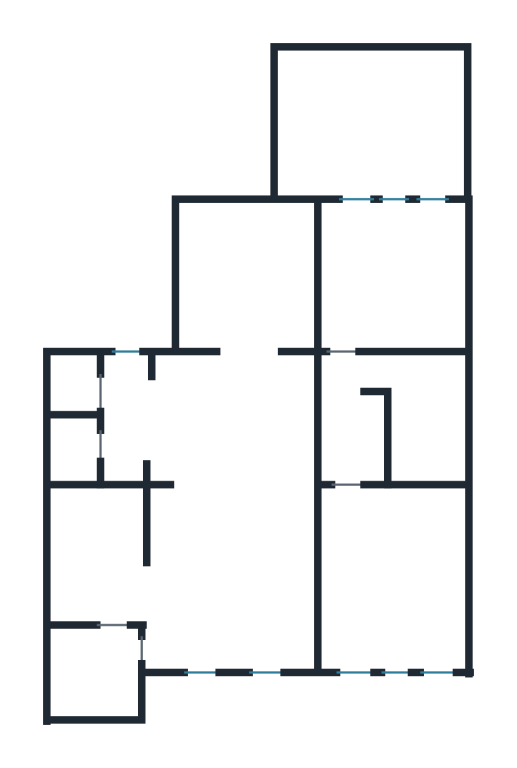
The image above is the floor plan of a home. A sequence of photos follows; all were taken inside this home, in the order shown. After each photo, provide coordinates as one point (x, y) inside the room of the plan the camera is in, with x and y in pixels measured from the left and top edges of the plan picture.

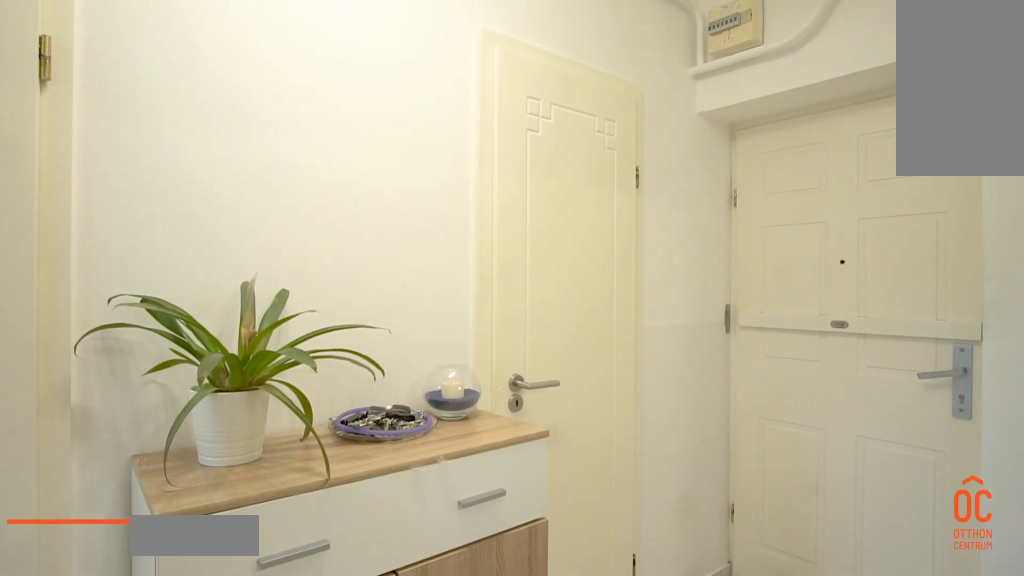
(129, 418)
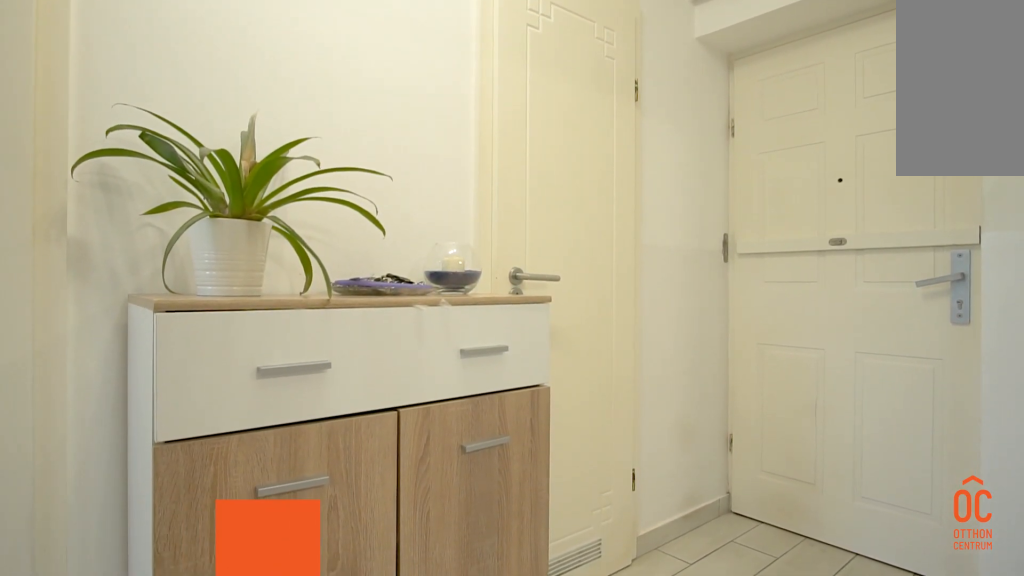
(128, 419)
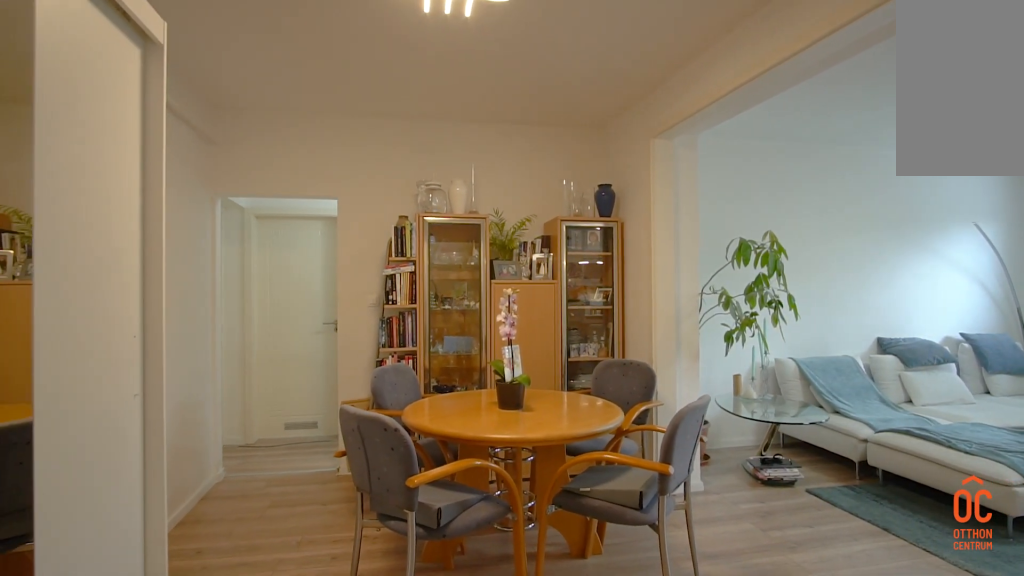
(254, 516)
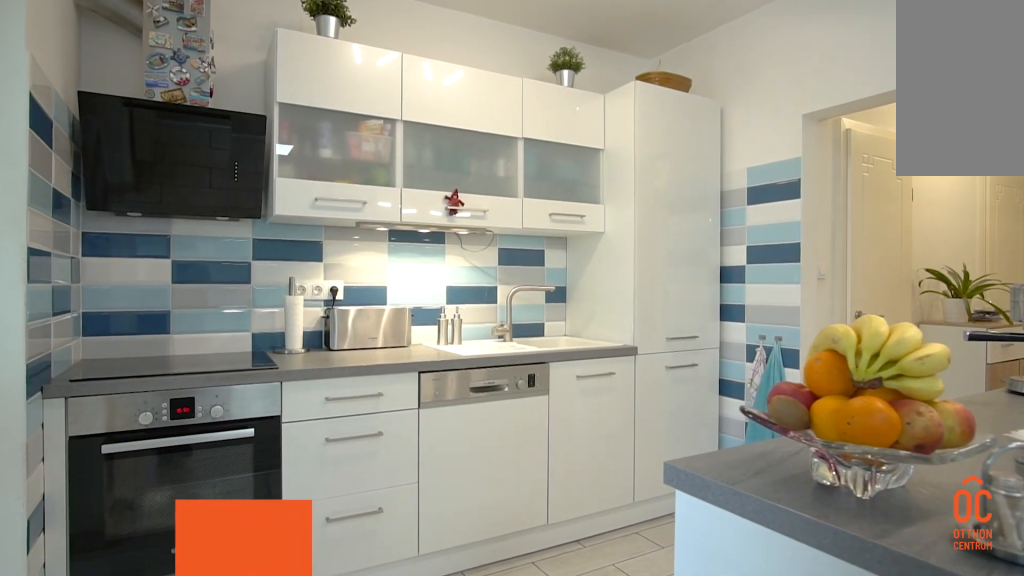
(99, 558)
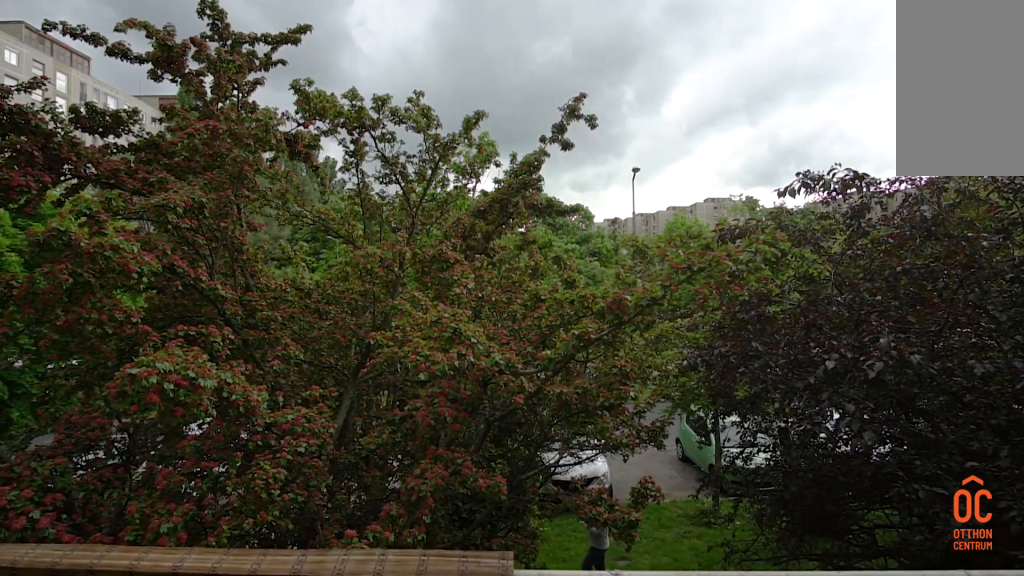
(104, 697)
